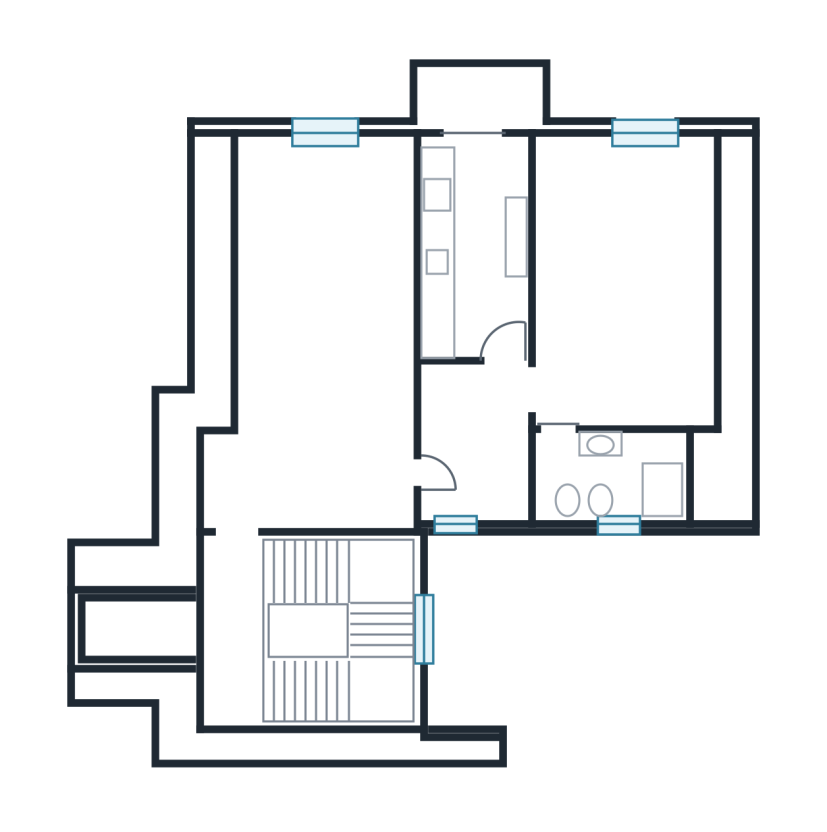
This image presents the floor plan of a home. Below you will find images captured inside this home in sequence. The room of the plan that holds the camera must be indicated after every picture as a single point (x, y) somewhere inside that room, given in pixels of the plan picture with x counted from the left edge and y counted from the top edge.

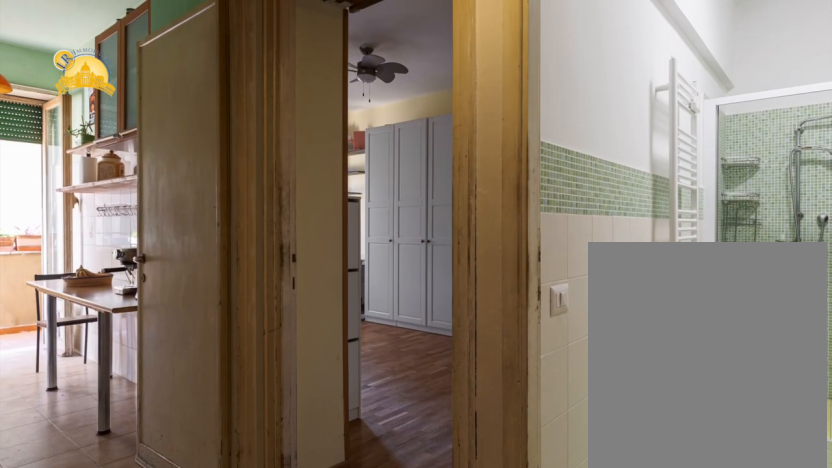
(471, 447)
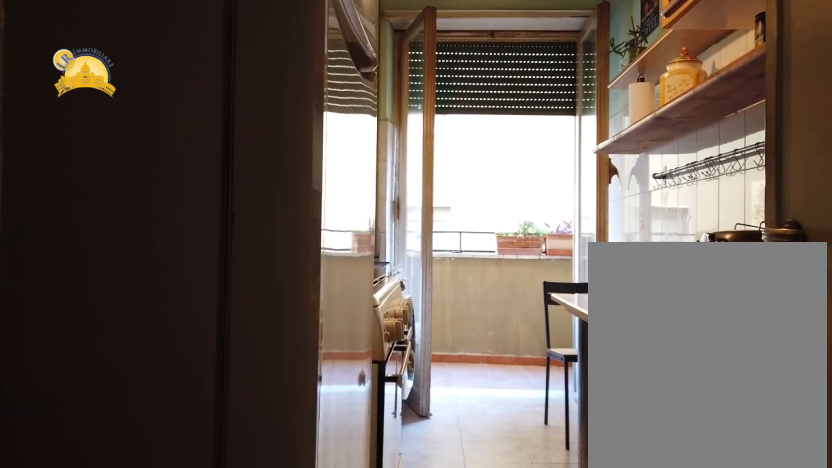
(468, 250)
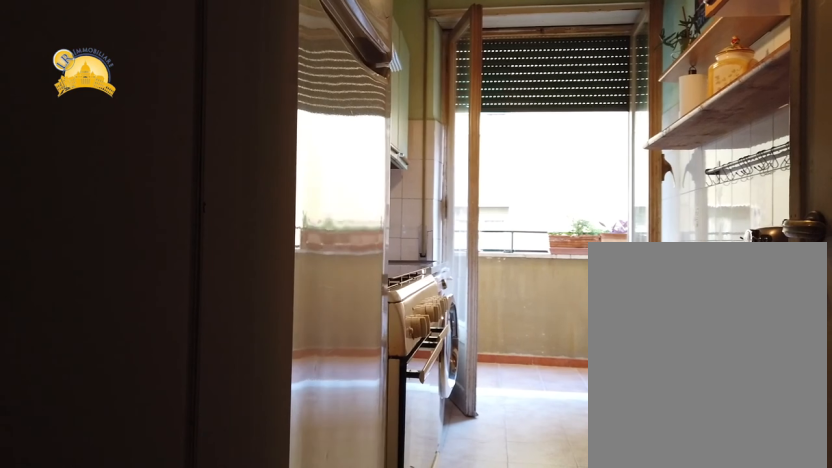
(468, 250)
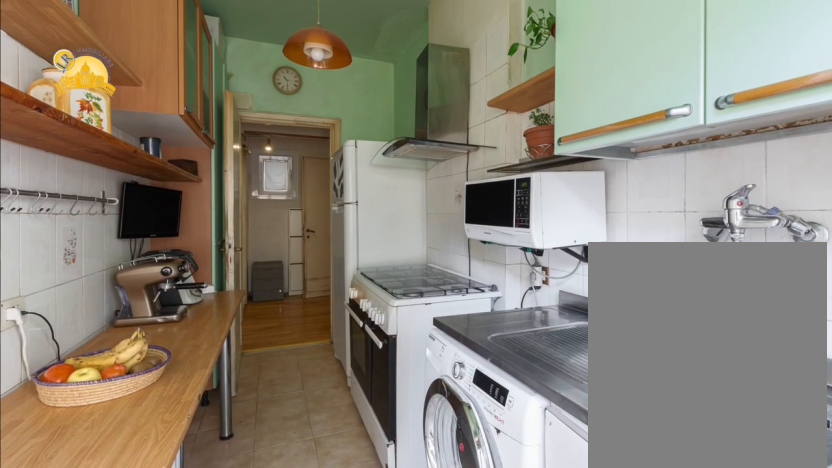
(468, 250)
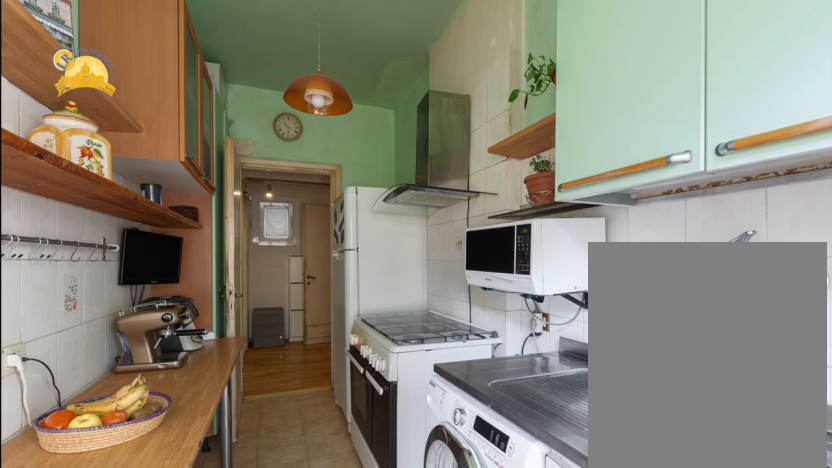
(468, 250)
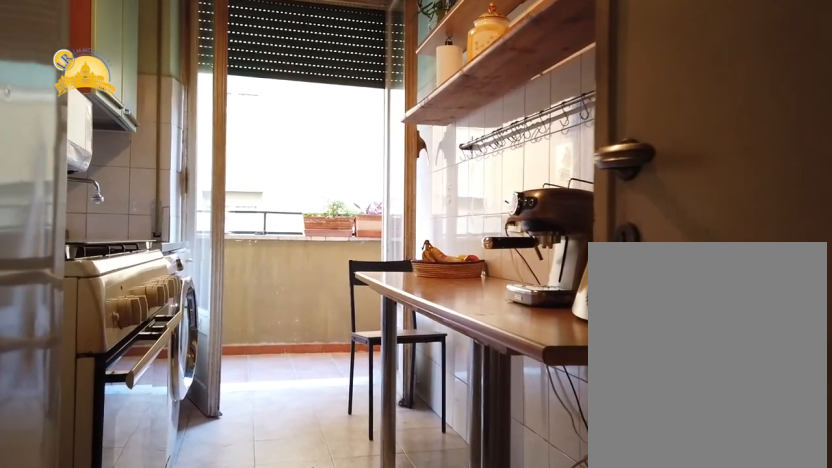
(468, 250)
